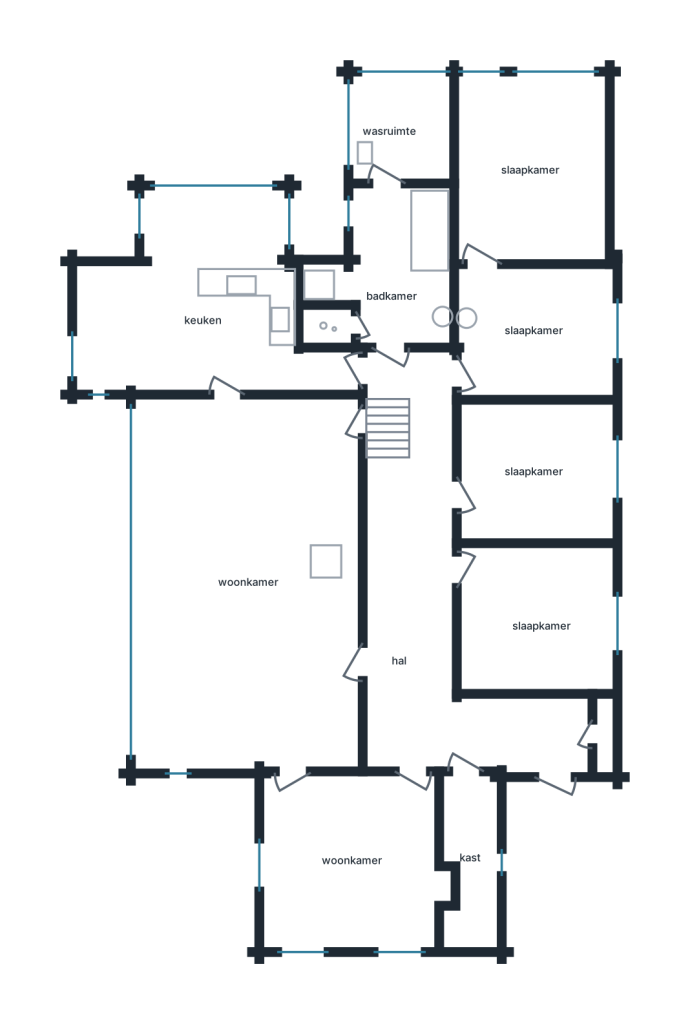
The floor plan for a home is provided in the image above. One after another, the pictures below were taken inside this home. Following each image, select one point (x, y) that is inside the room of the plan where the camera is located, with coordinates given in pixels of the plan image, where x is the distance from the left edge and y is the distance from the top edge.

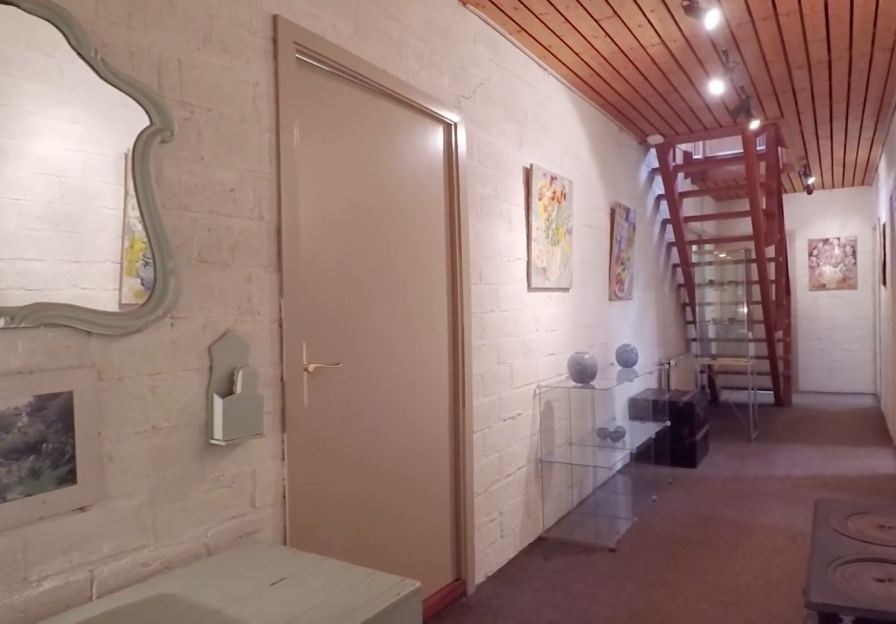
(436, 605)
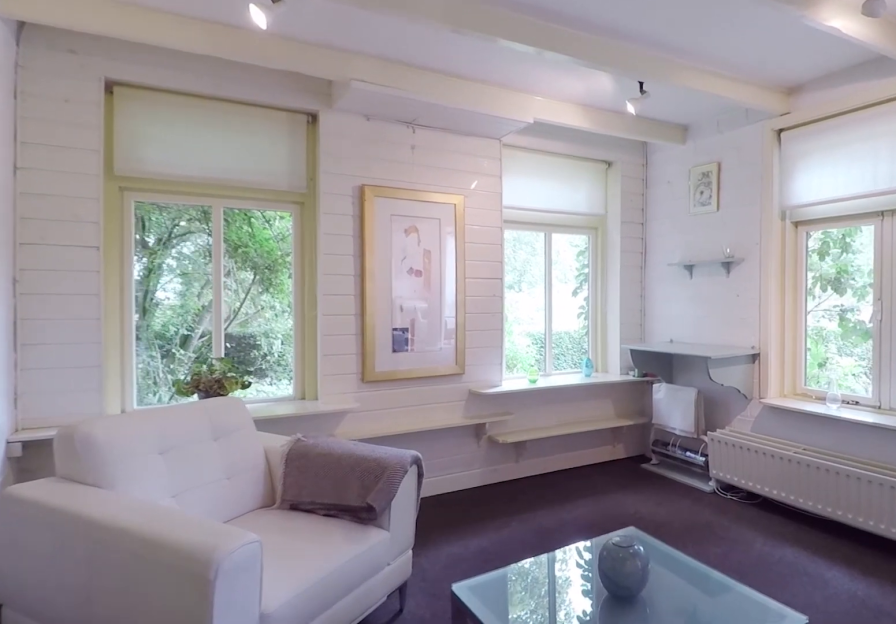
(351, 860)
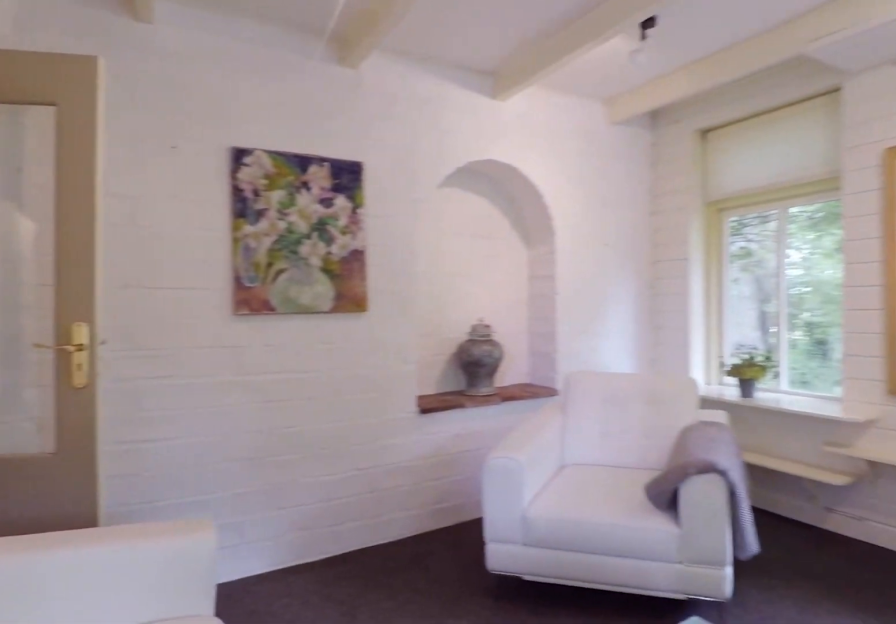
(351, 860)
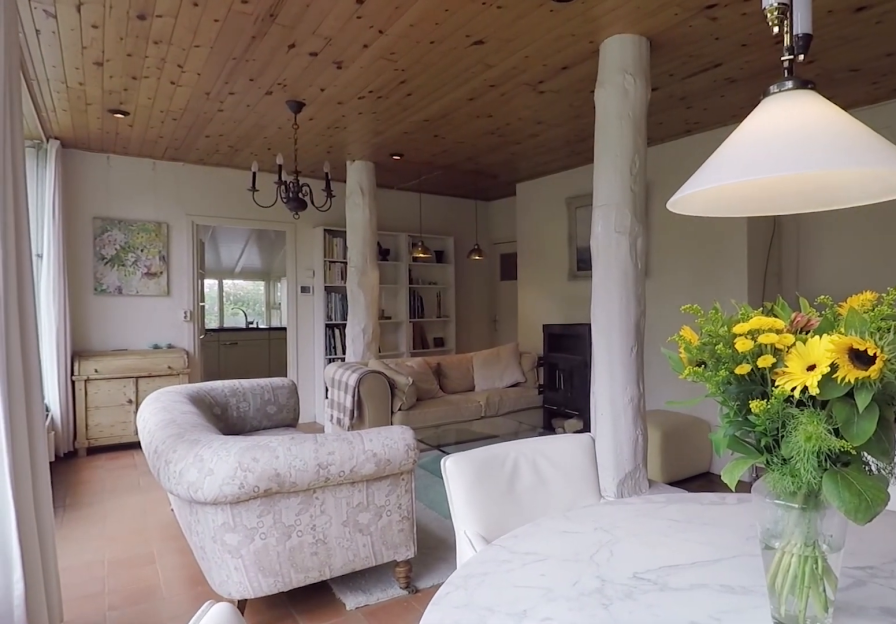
(249, 583)
